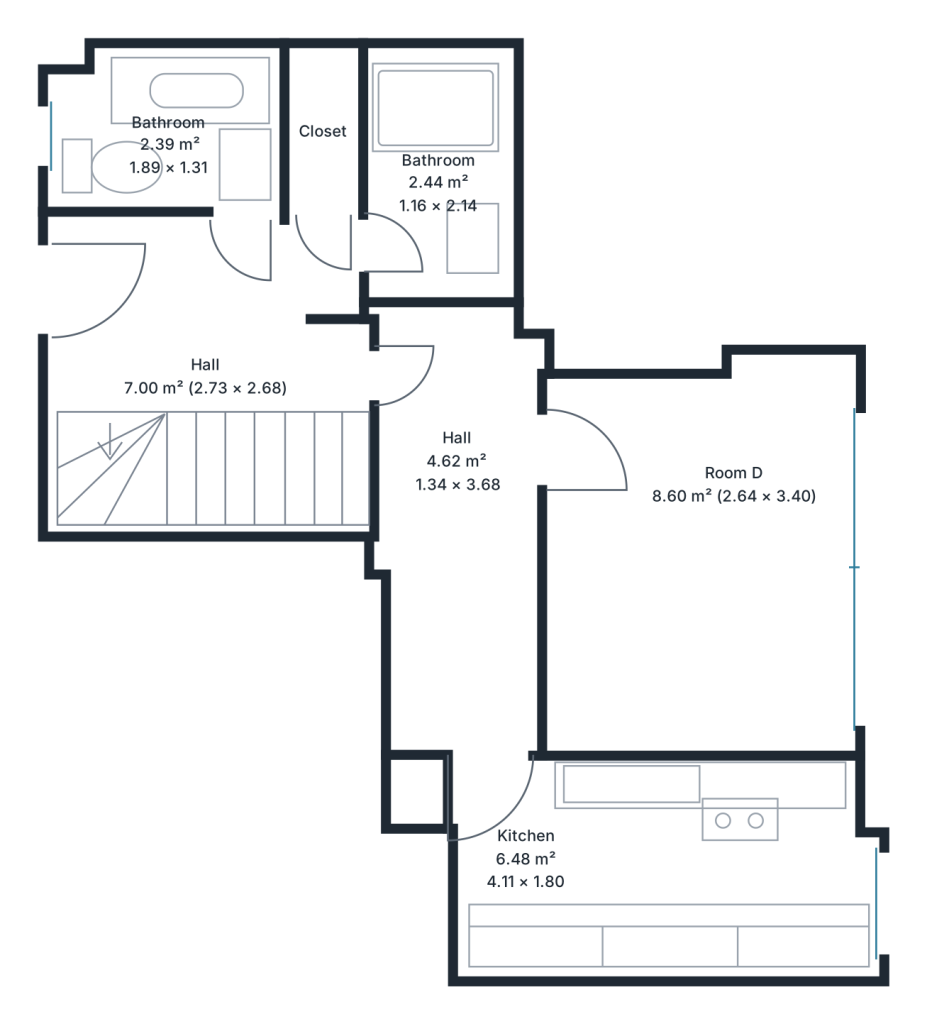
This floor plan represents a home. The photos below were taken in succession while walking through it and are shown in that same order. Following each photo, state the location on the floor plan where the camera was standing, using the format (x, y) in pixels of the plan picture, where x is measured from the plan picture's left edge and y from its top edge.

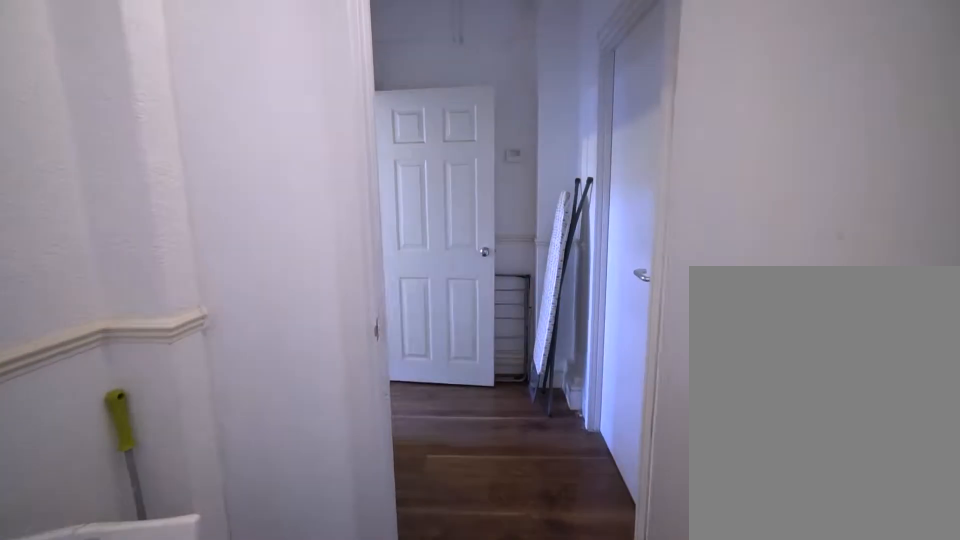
(499, 684)
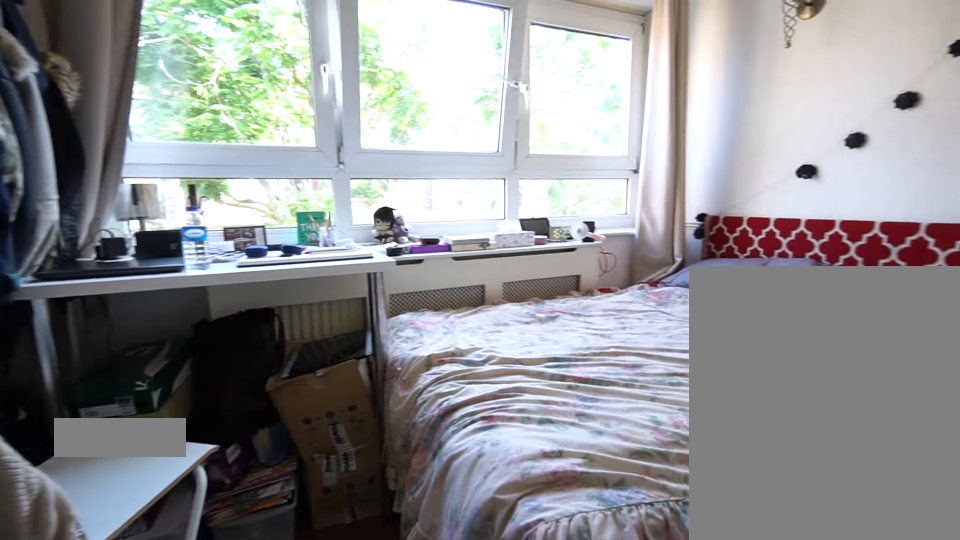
(636, 469)
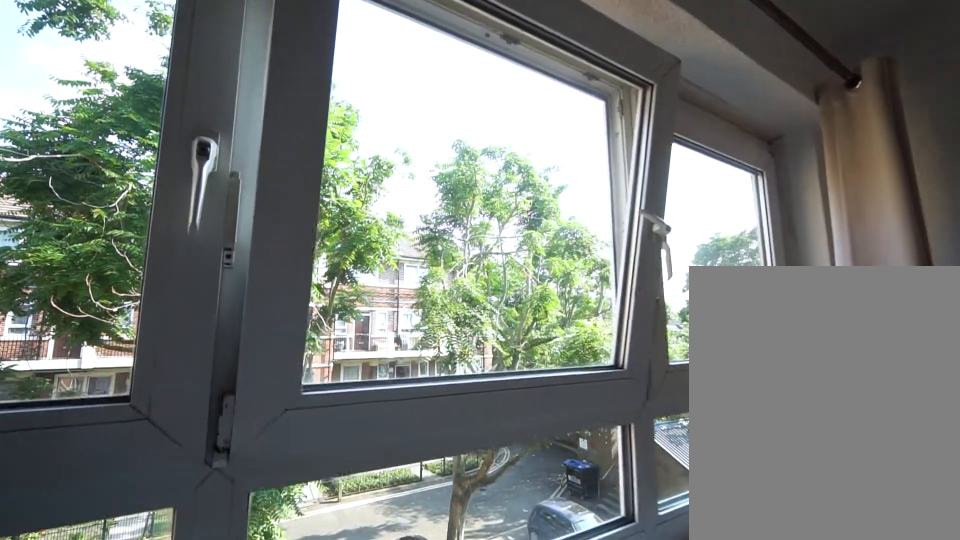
(805, 488)
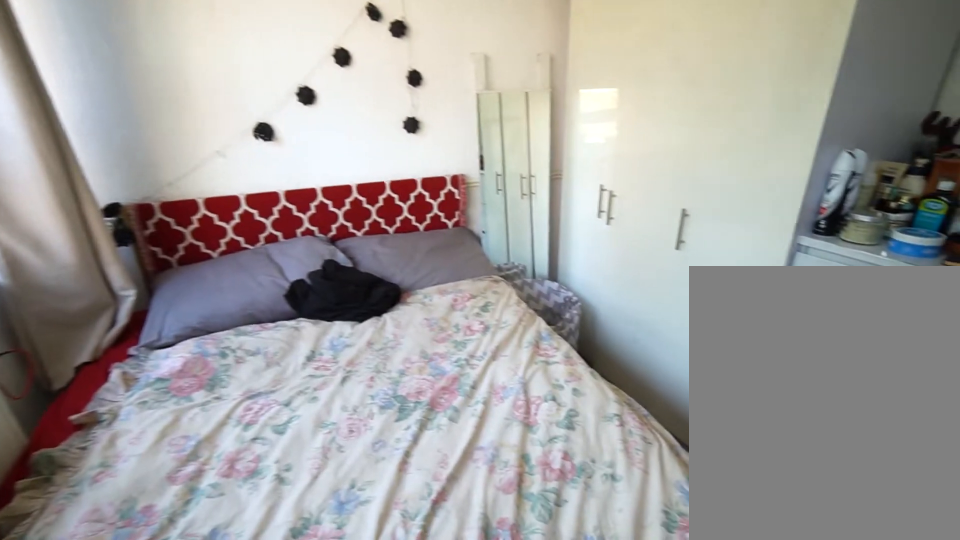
(810, 488)
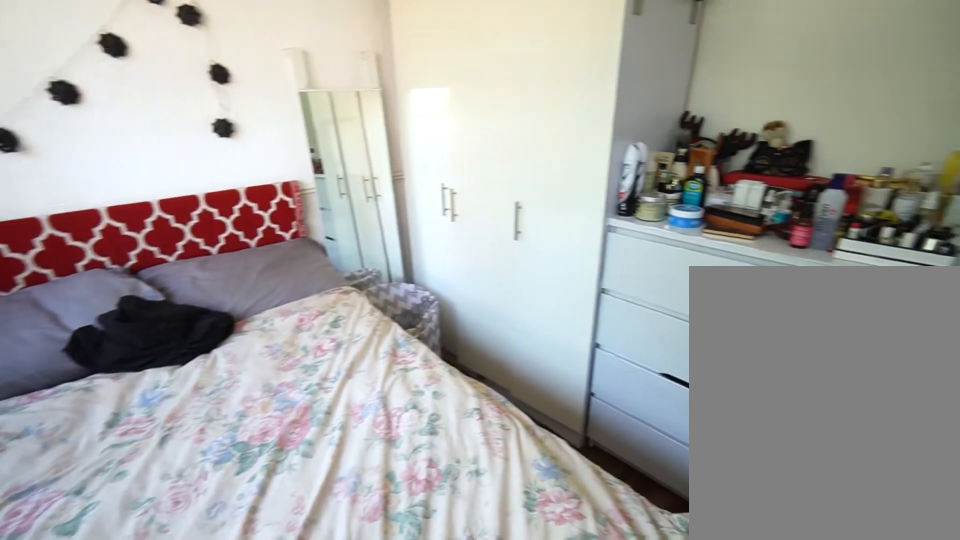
(772, 488)
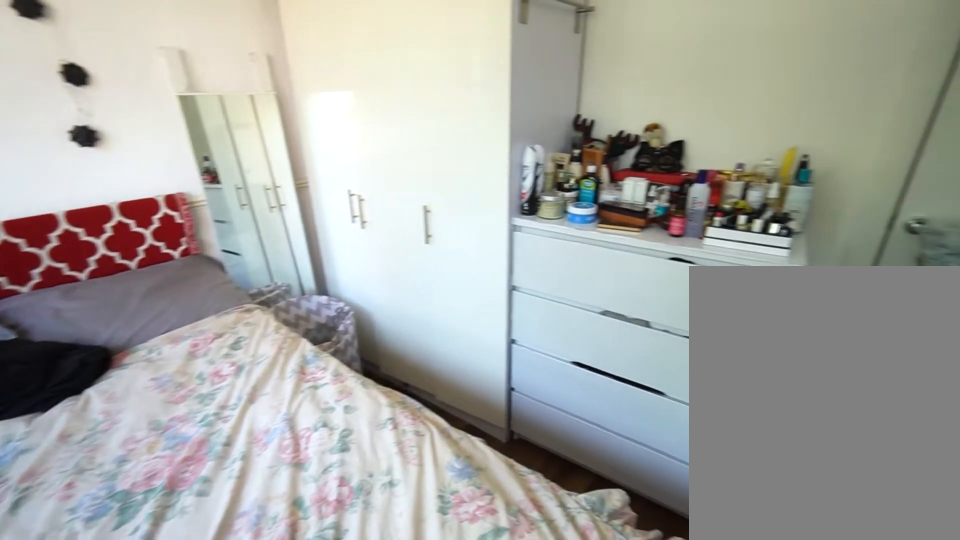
(752, 488)
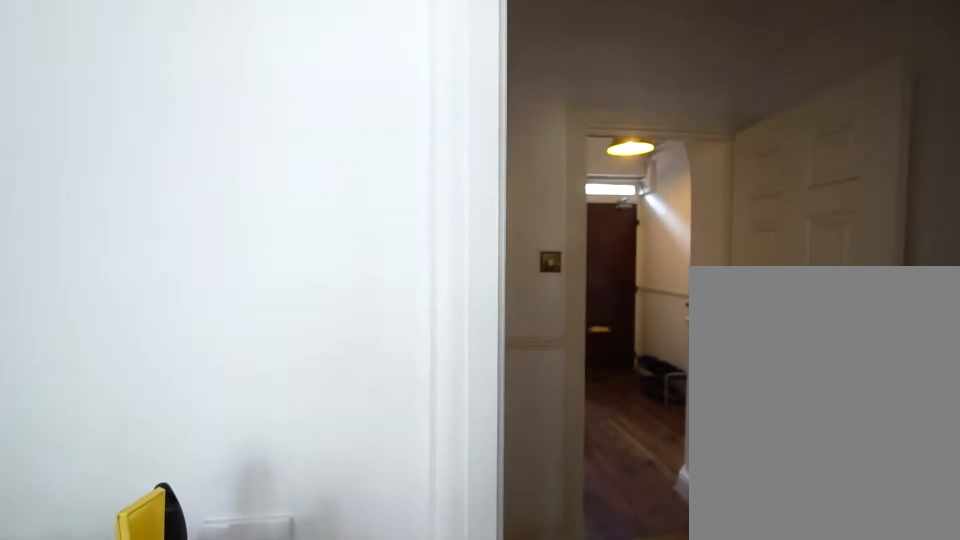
(558, 448)
